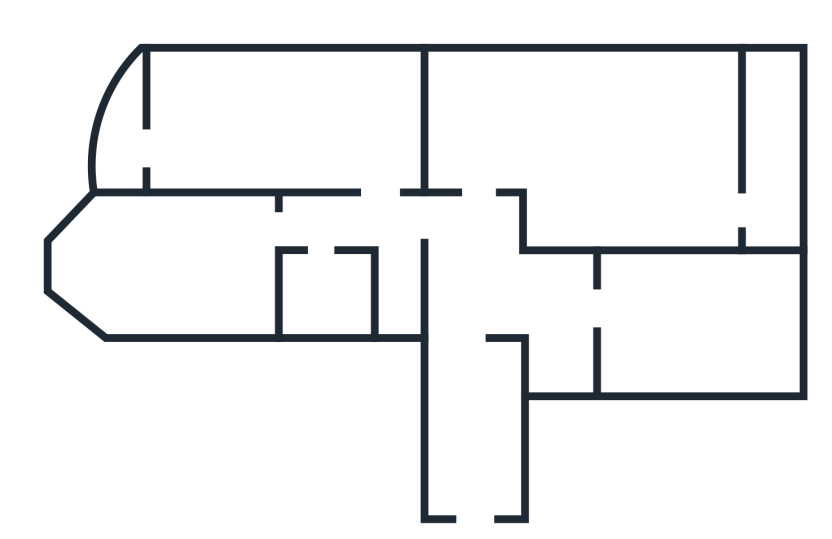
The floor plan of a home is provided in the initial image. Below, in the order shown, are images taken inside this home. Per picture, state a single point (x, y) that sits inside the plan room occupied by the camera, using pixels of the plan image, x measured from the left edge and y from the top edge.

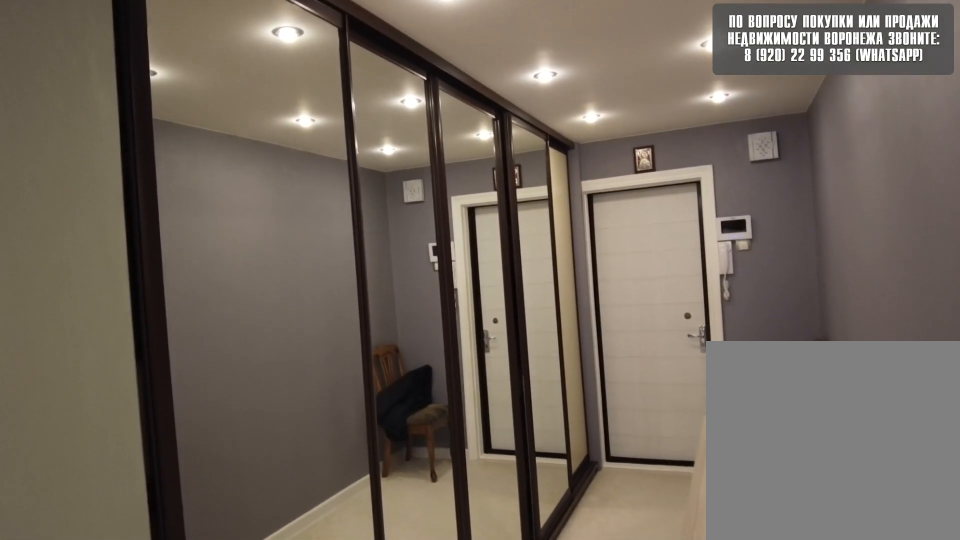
(479, 304)
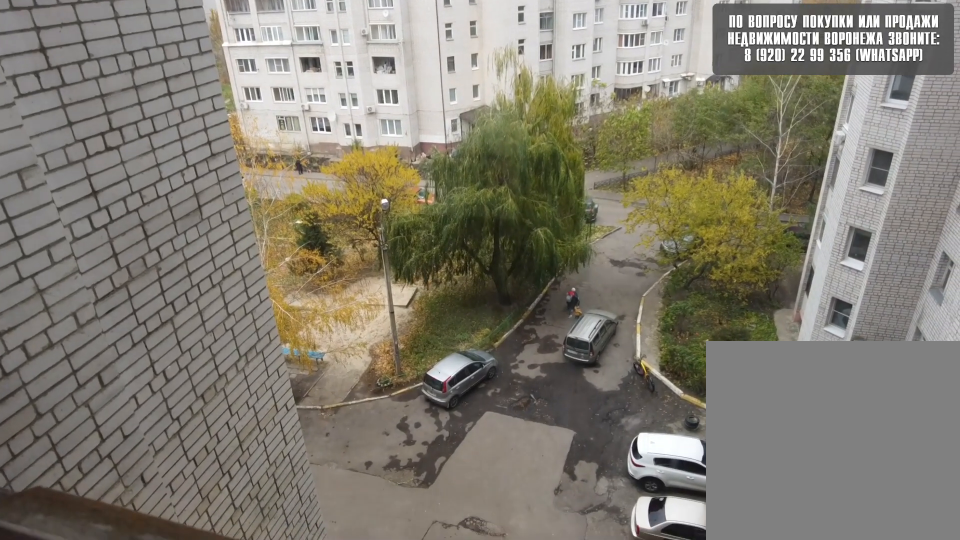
(789, 202)
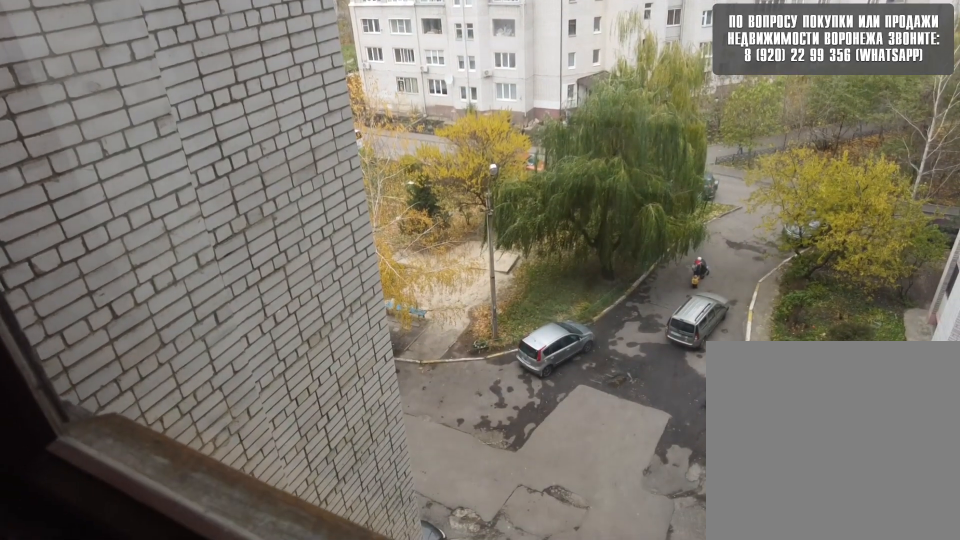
(789, 202)
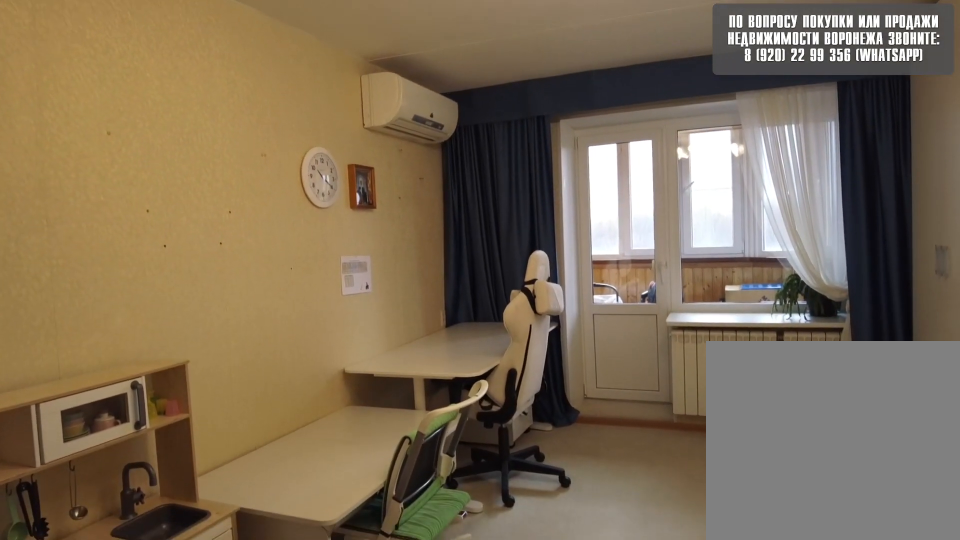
(342, 131)
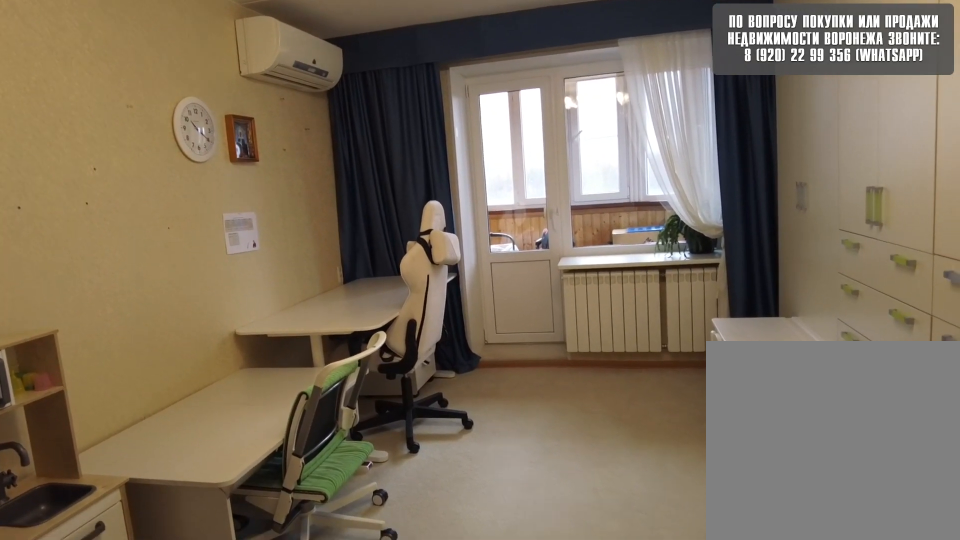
(342, 131)
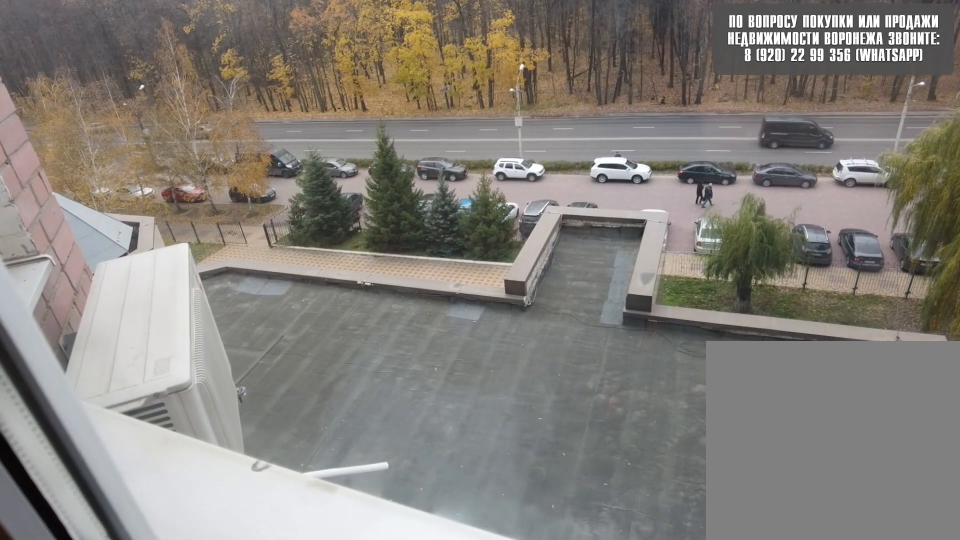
(129, 138)
